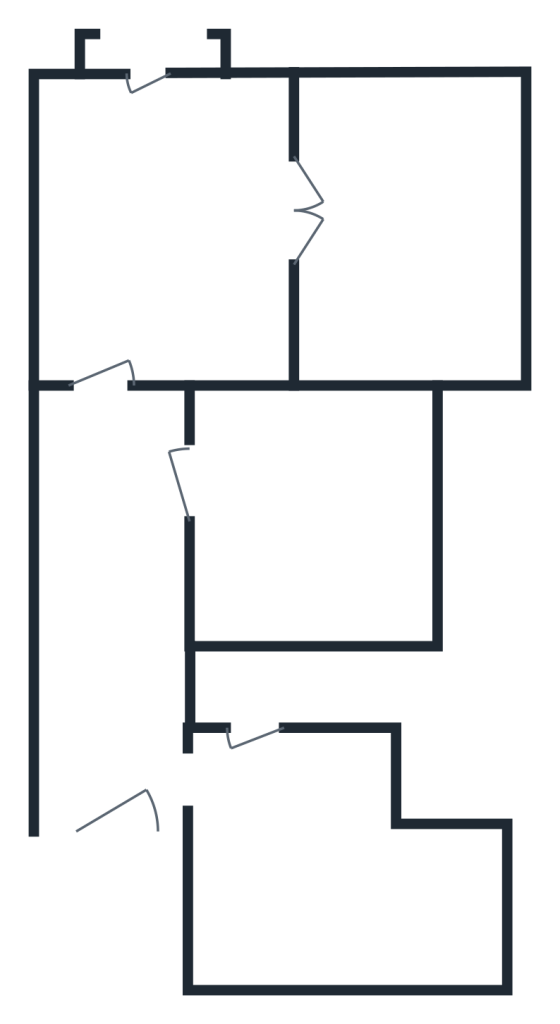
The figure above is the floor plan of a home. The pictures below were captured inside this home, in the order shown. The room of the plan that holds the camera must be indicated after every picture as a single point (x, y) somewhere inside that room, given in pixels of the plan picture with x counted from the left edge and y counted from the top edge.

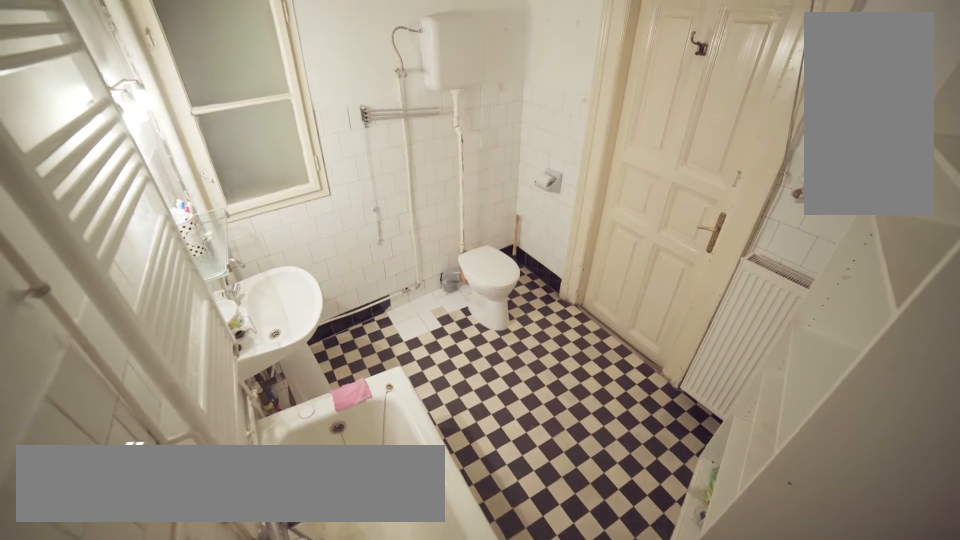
(372, 445)
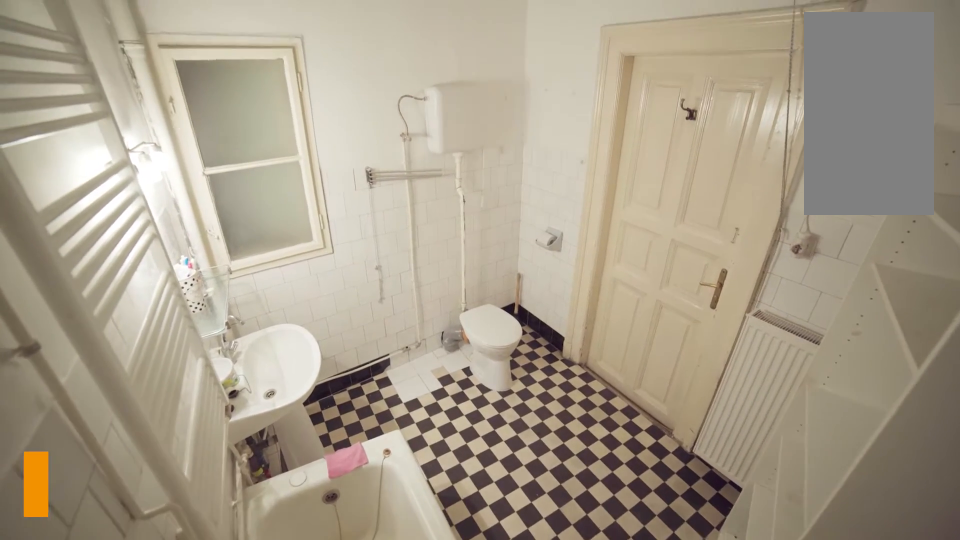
(372, 445)
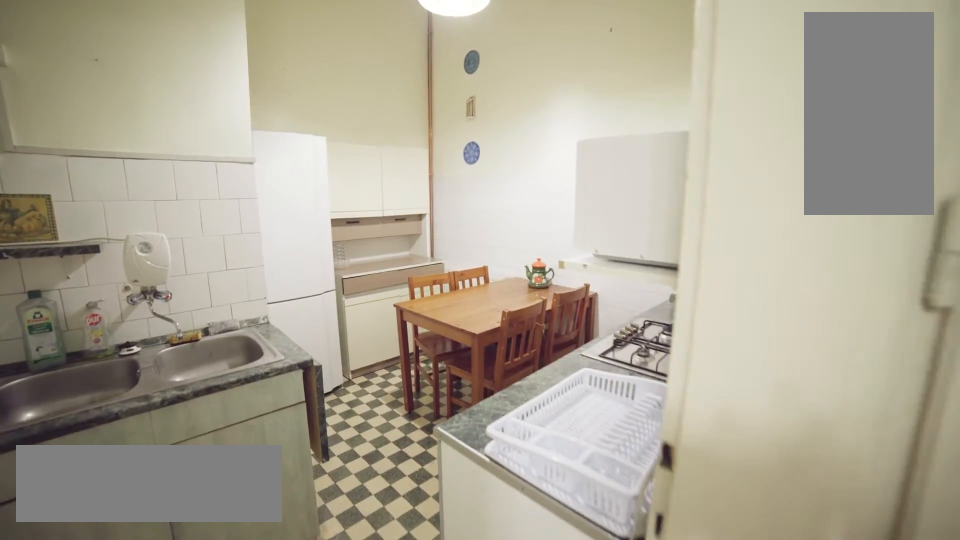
(170, 779)
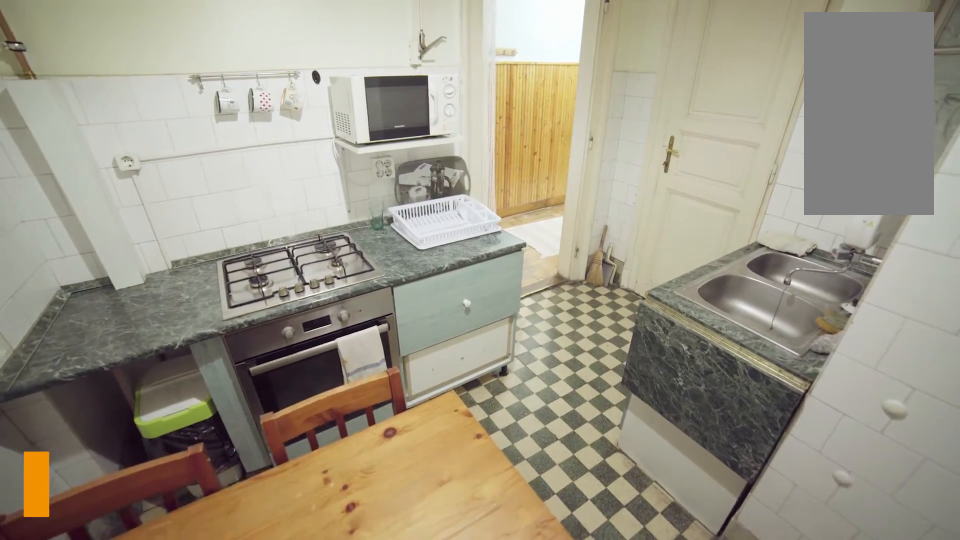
(416, 930)
